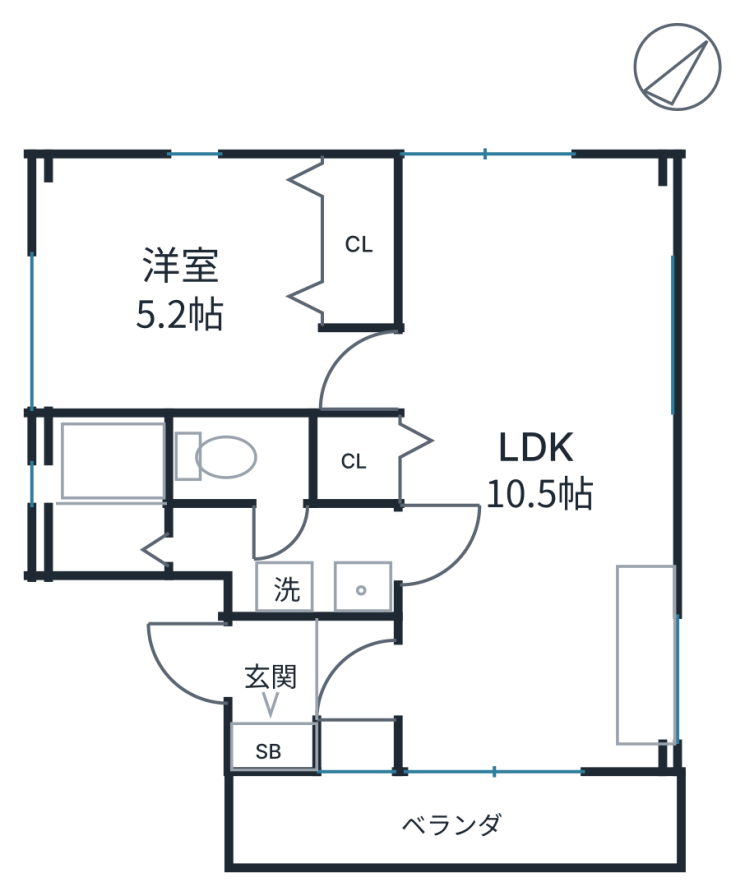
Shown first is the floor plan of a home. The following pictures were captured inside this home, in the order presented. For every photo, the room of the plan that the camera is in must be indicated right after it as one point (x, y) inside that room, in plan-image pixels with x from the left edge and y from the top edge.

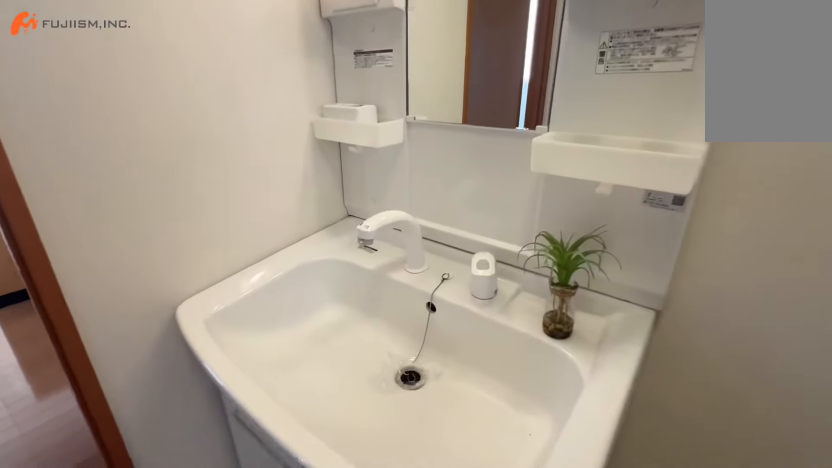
(320, 547)
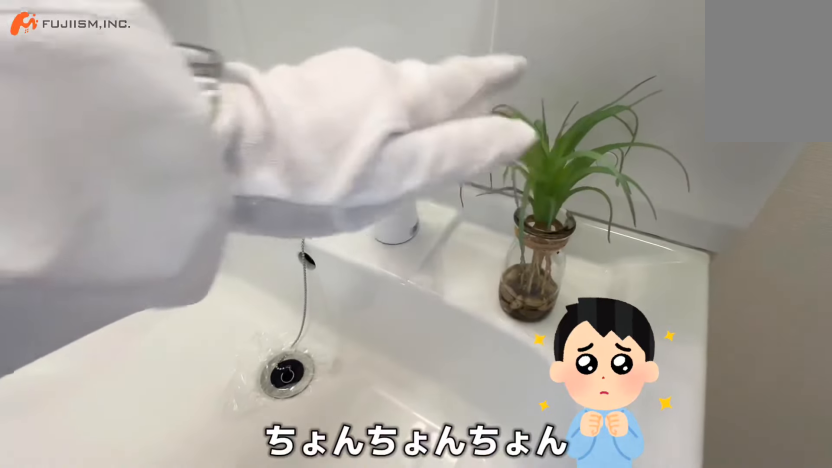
(322, 548)
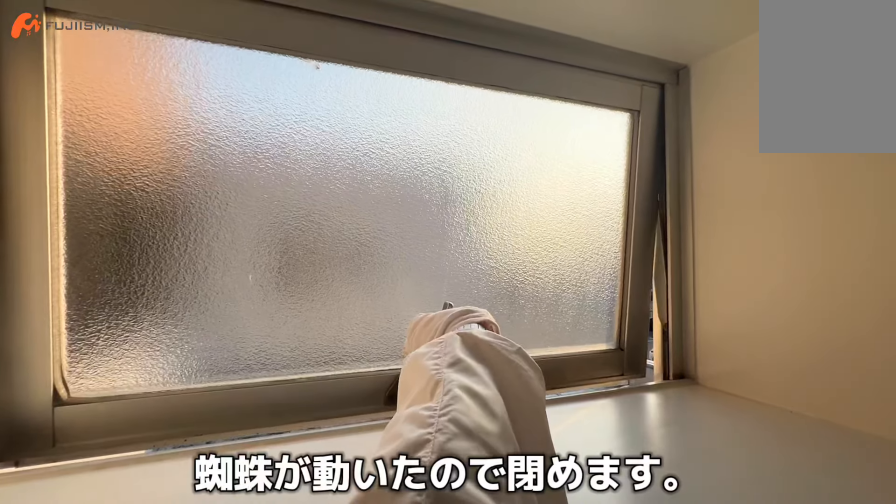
(110, 504)
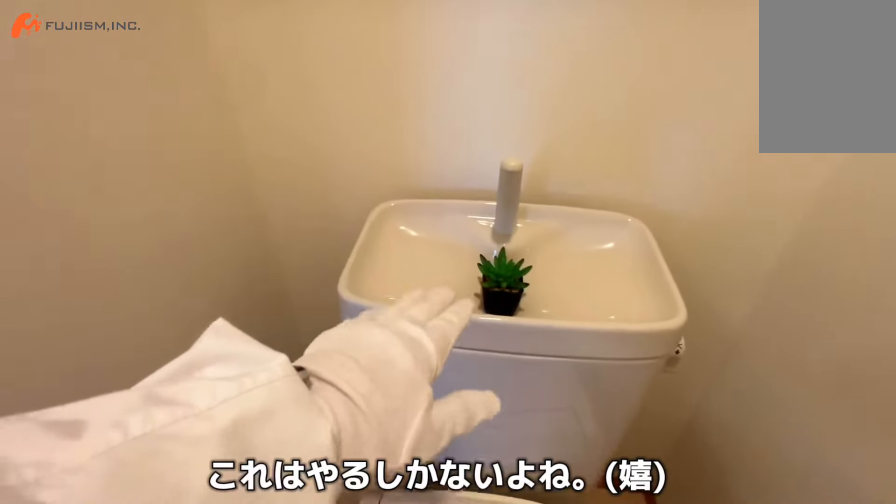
(254, 455)
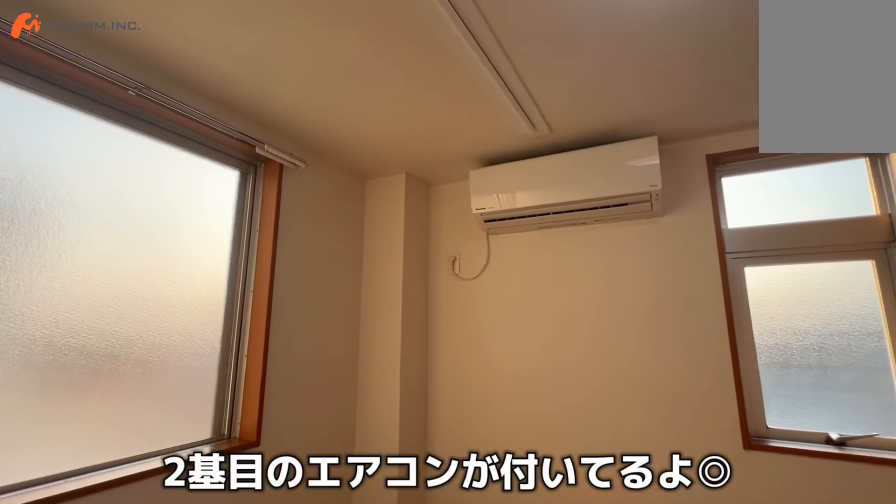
(171, 286)
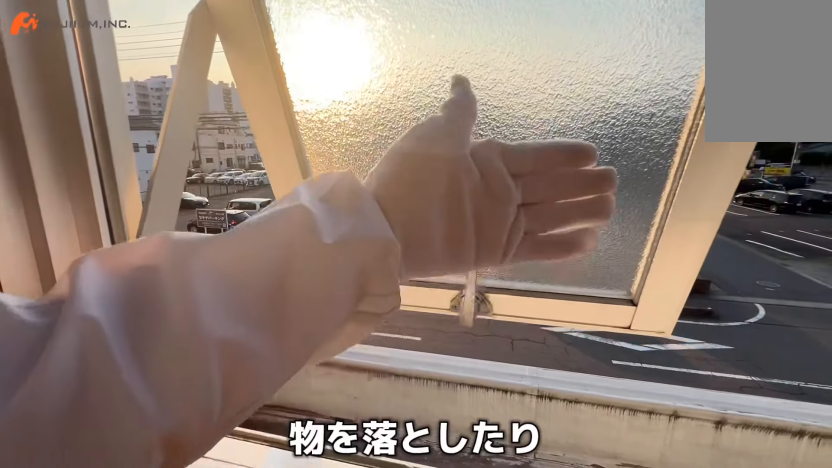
(185, 302)
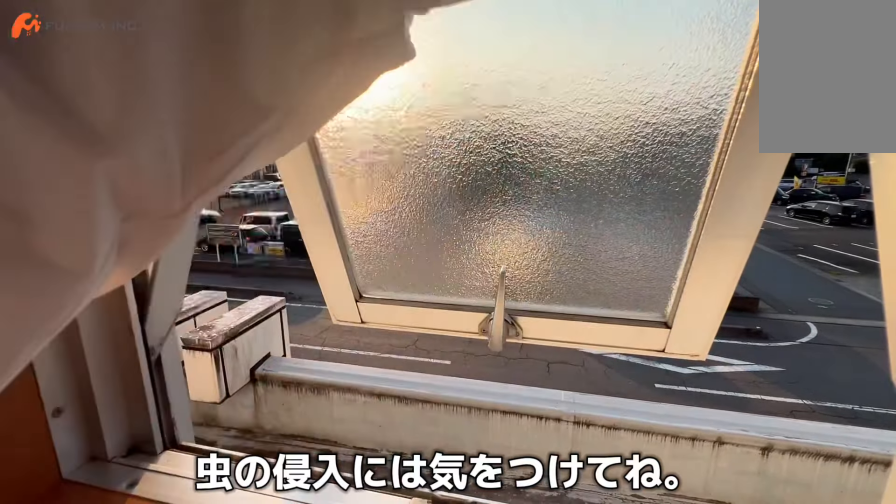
(185, 303)
